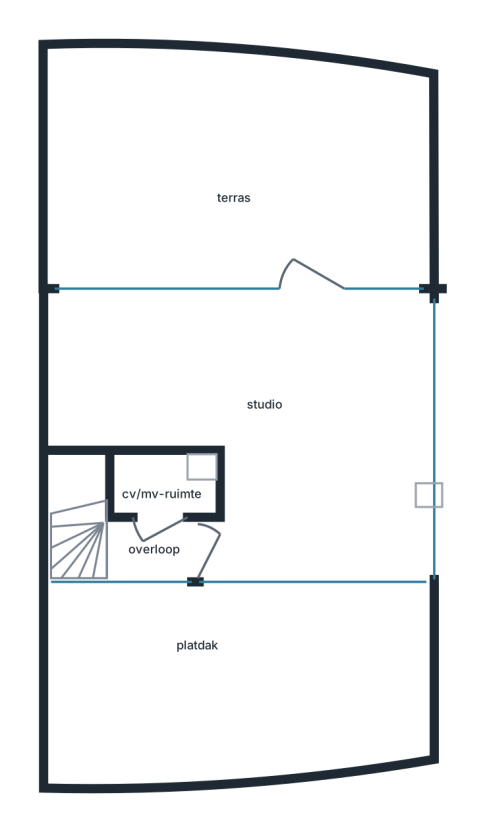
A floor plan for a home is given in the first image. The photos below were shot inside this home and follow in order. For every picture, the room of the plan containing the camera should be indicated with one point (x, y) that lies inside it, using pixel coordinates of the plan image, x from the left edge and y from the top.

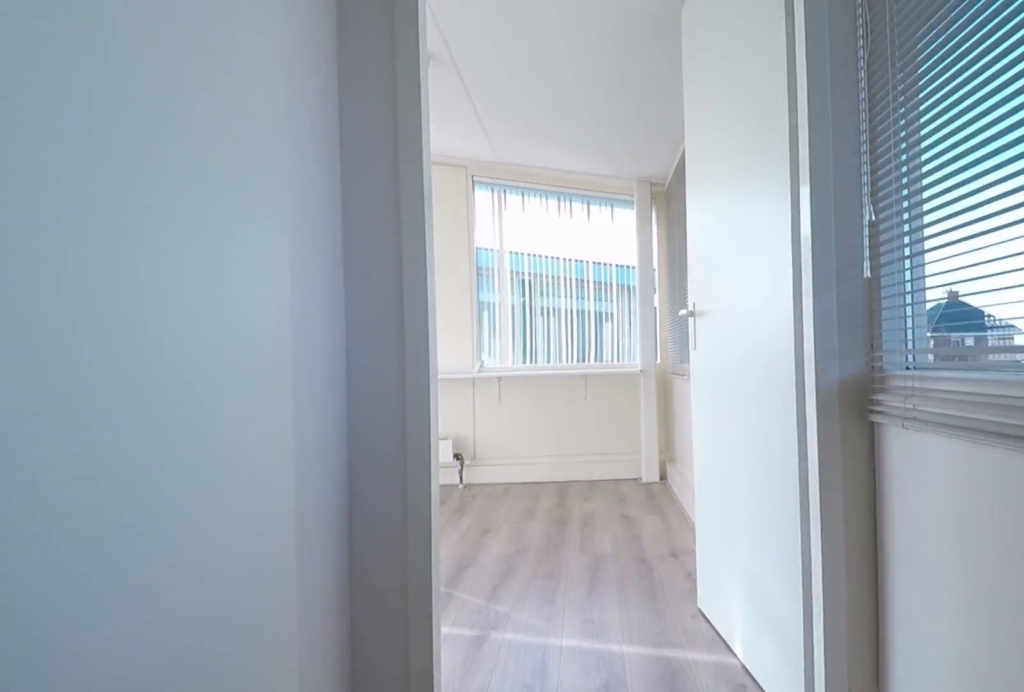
(161, 540)
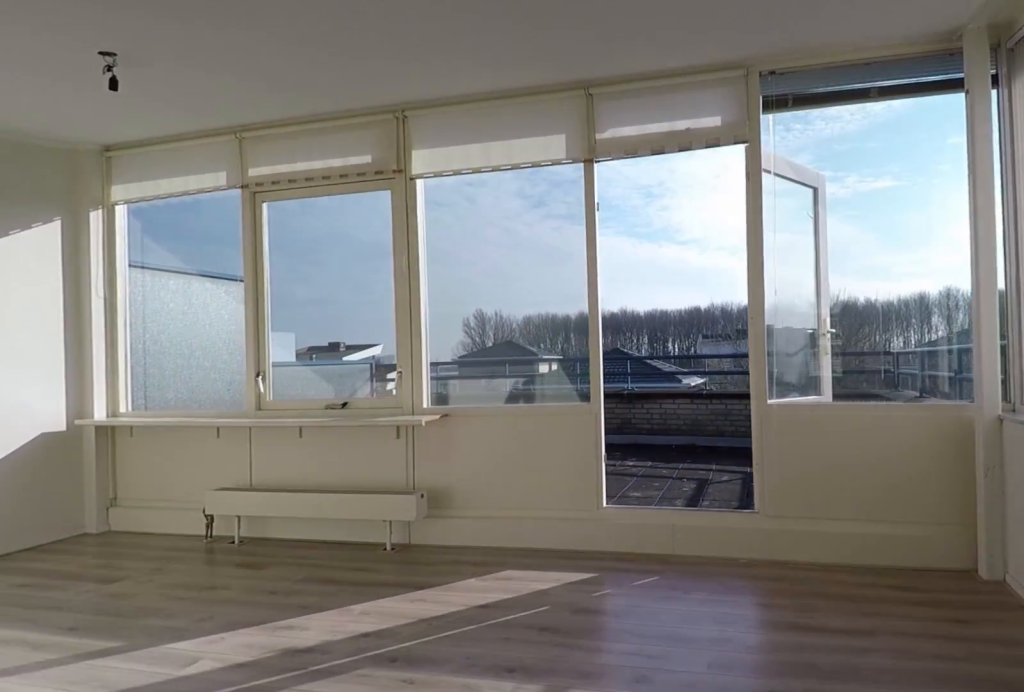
(265, 419)
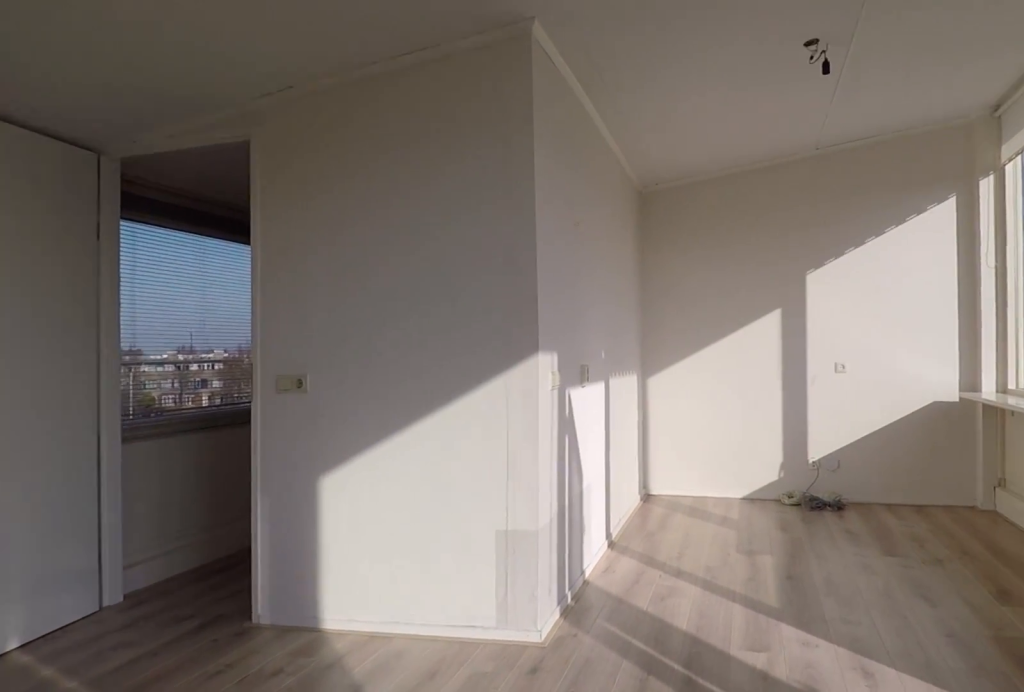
(265, 419)
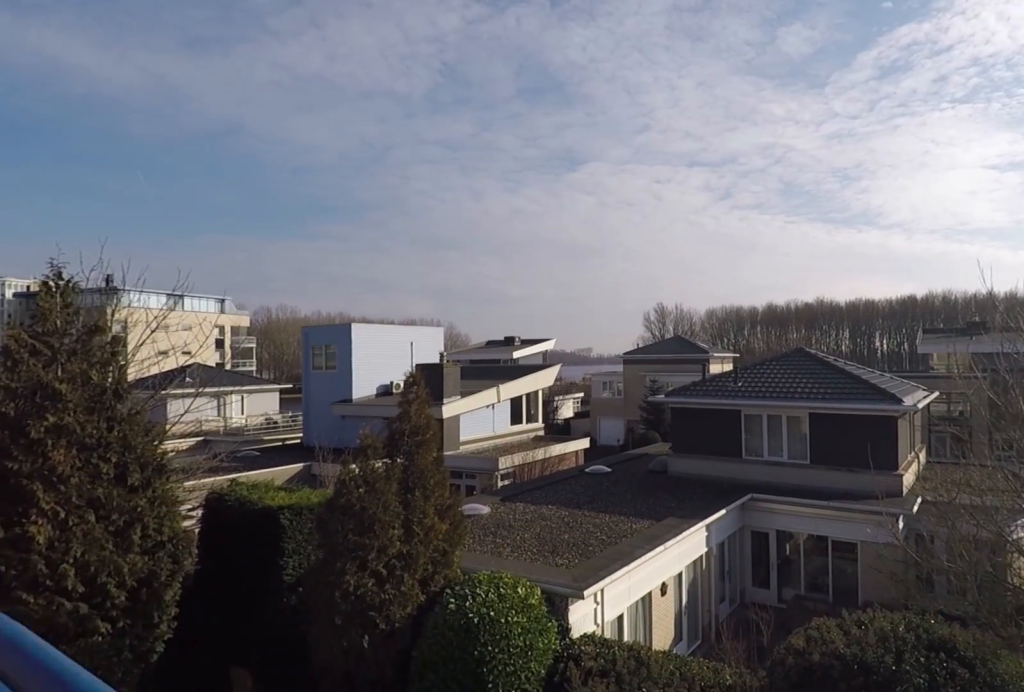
(234, 170)
